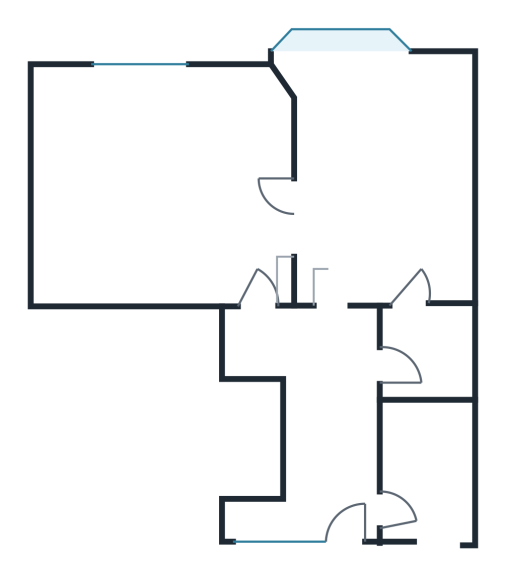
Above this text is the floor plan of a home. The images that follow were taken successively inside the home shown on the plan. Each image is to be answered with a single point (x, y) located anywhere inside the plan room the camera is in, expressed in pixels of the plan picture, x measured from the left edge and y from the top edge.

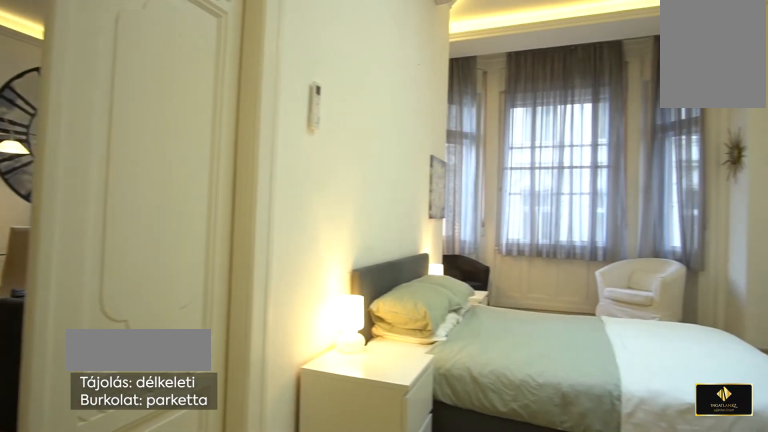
(394, 176)
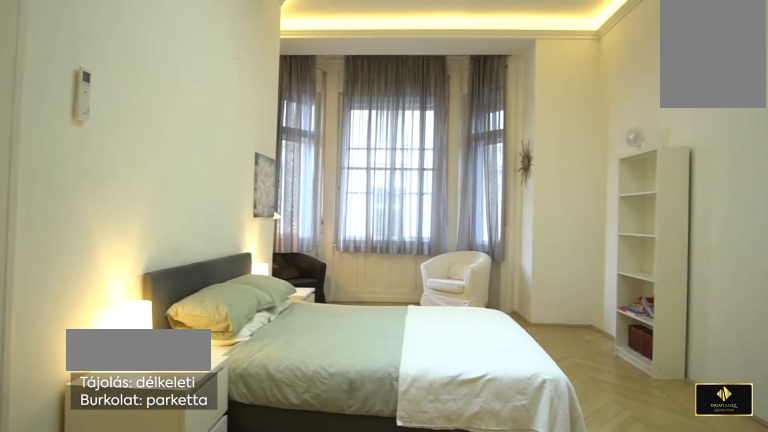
(395, 177)
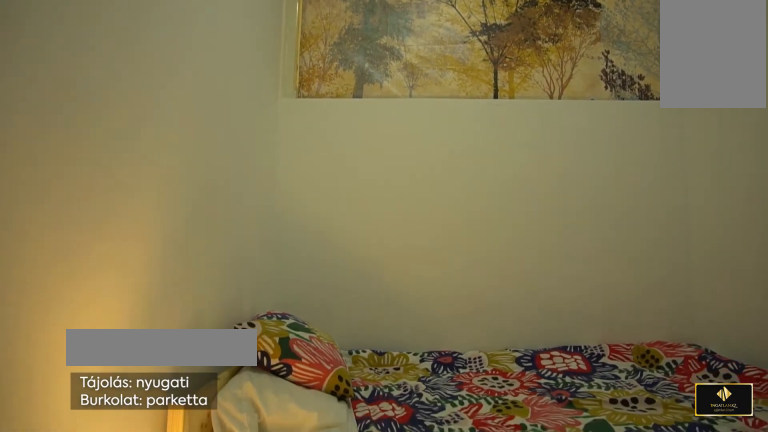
(434, 458)
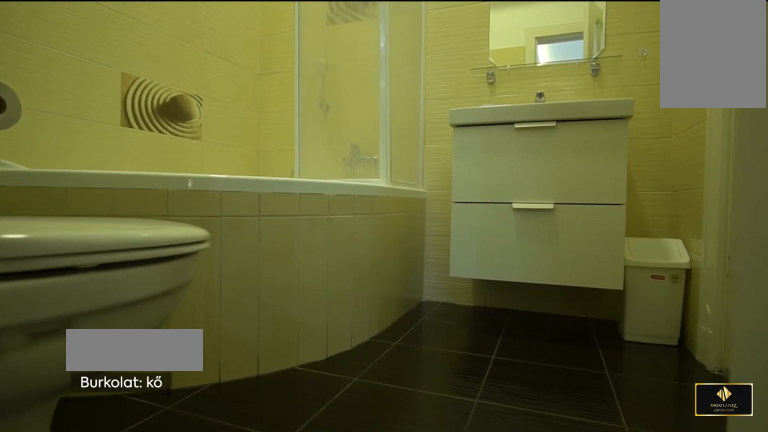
(434, 348)
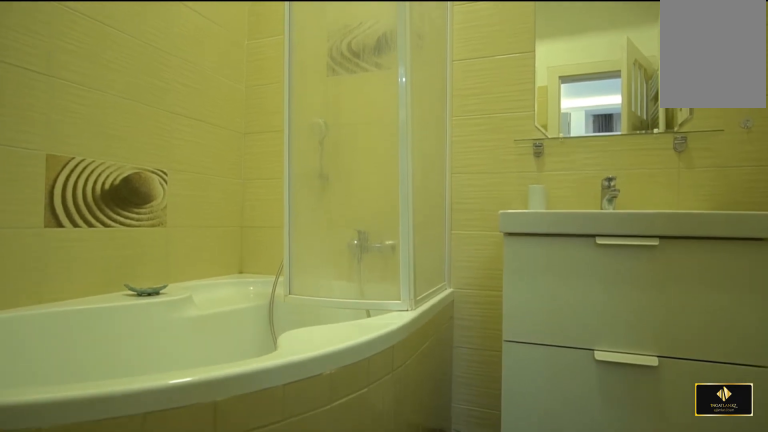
(434, 348)
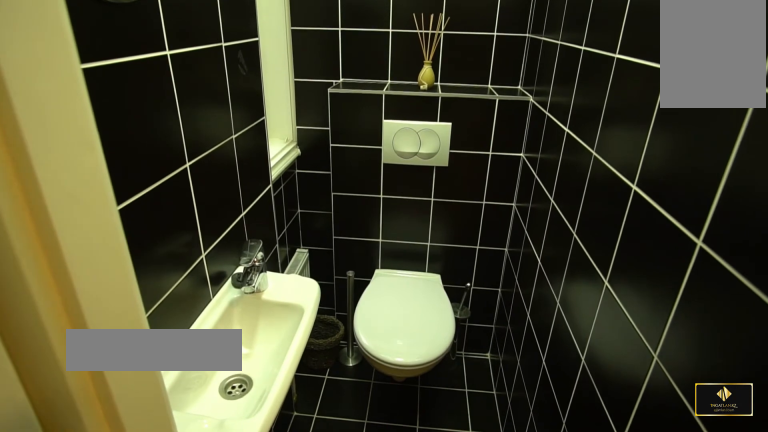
(253, 512)
